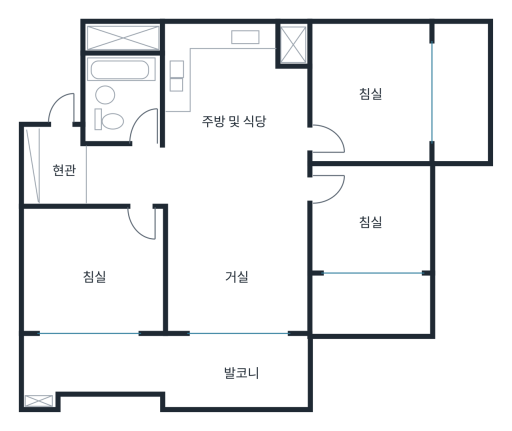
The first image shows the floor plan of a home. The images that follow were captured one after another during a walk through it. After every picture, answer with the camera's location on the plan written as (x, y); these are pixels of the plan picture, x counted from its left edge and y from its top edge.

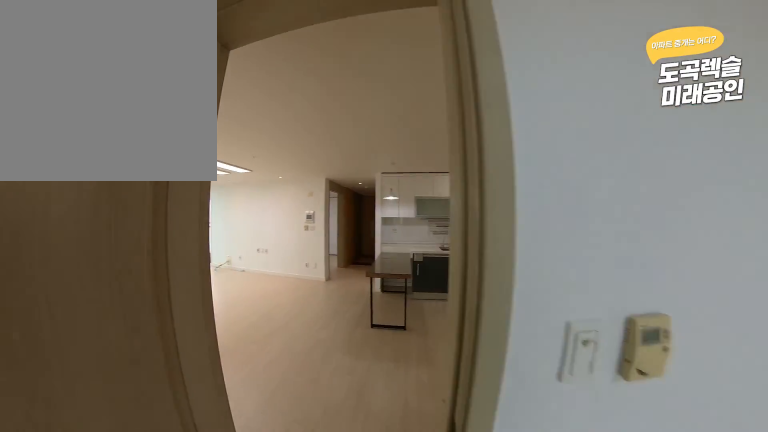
(310, 124)
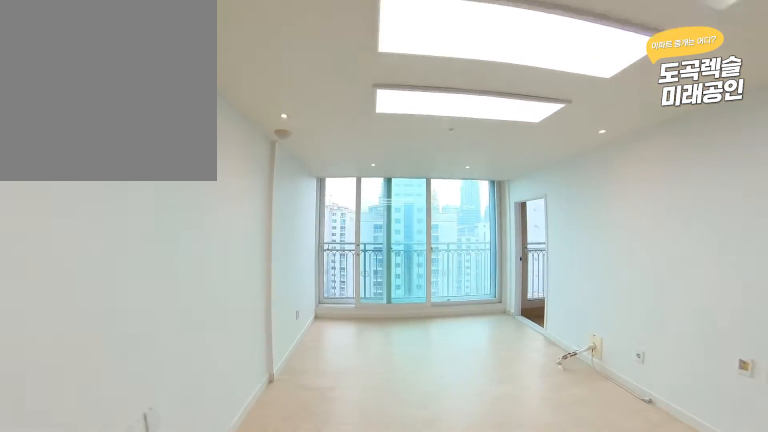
(275, 217)
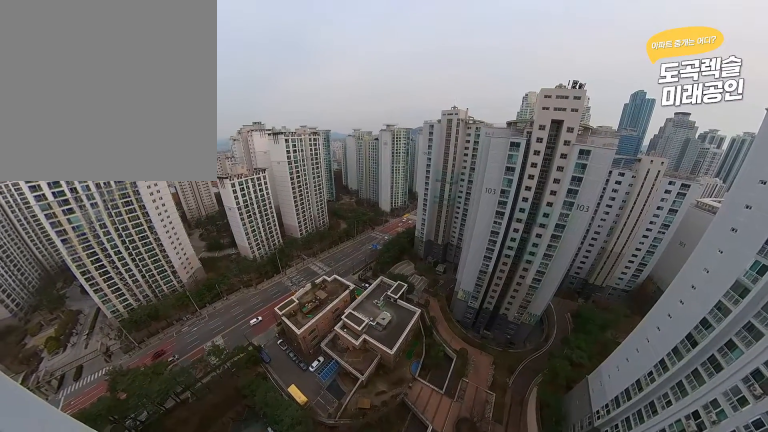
(276, 406)
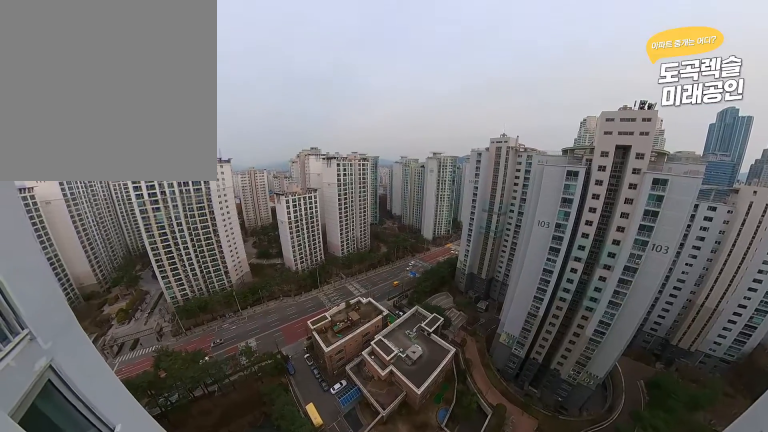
(276, 406)
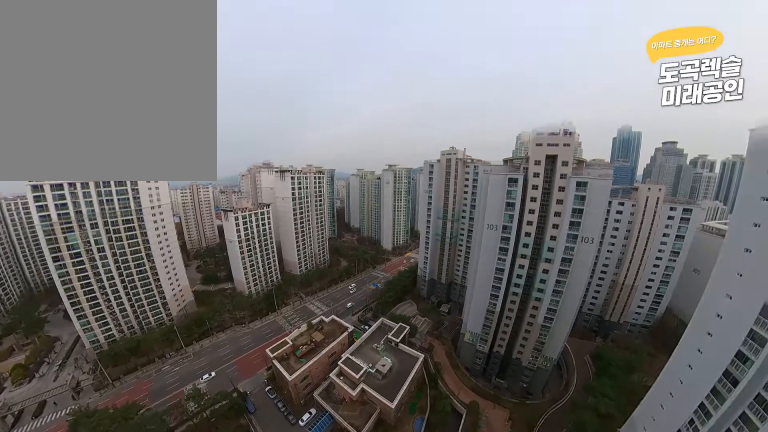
(276, 406)
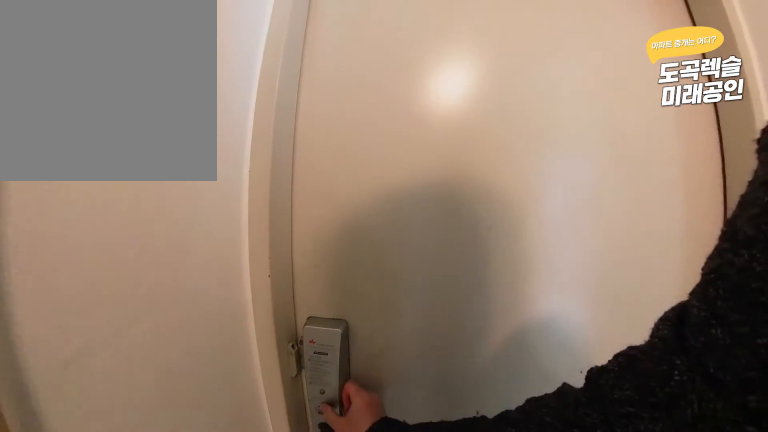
(64, 153)
